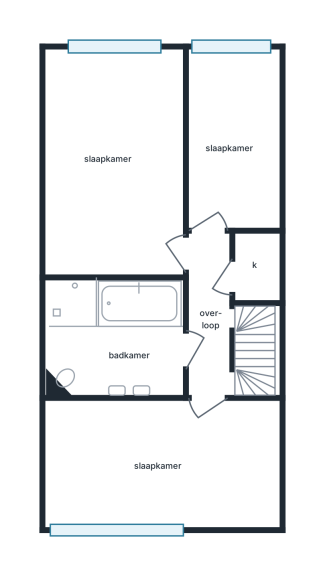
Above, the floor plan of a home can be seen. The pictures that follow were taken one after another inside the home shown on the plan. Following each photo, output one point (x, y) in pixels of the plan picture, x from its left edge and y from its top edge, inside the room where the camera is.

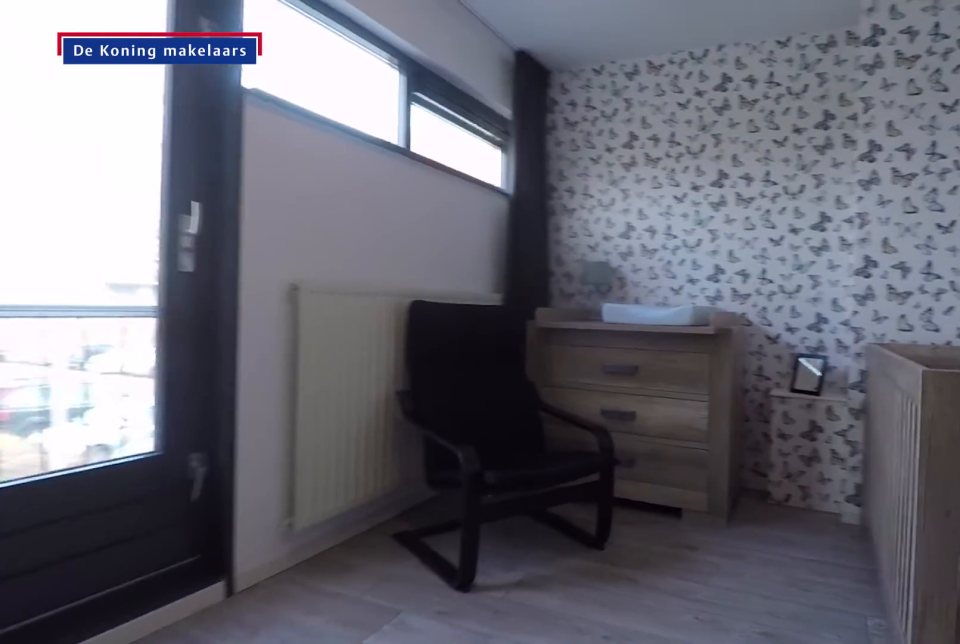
(163, 462)
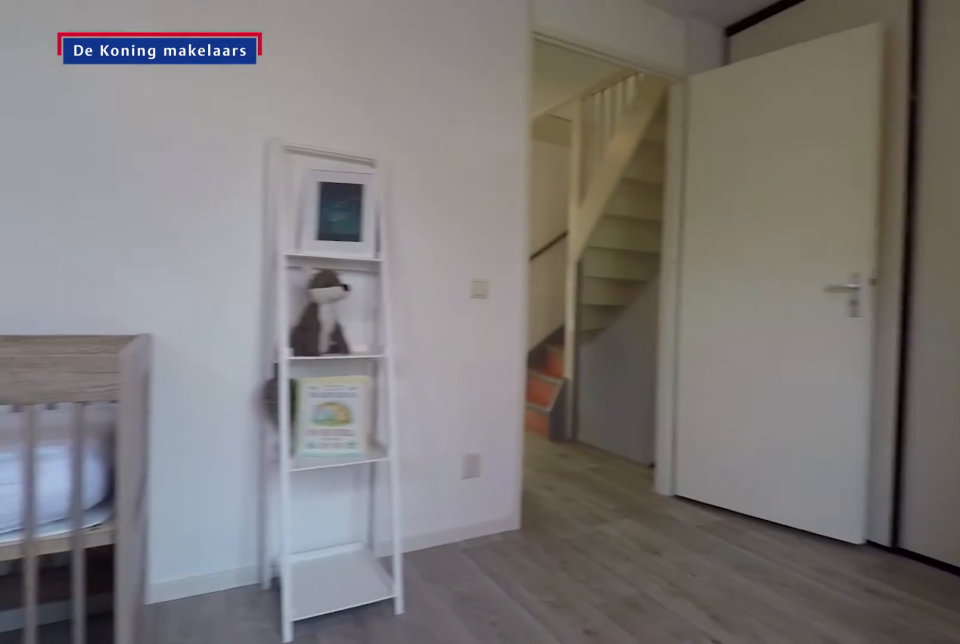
(163, 462)
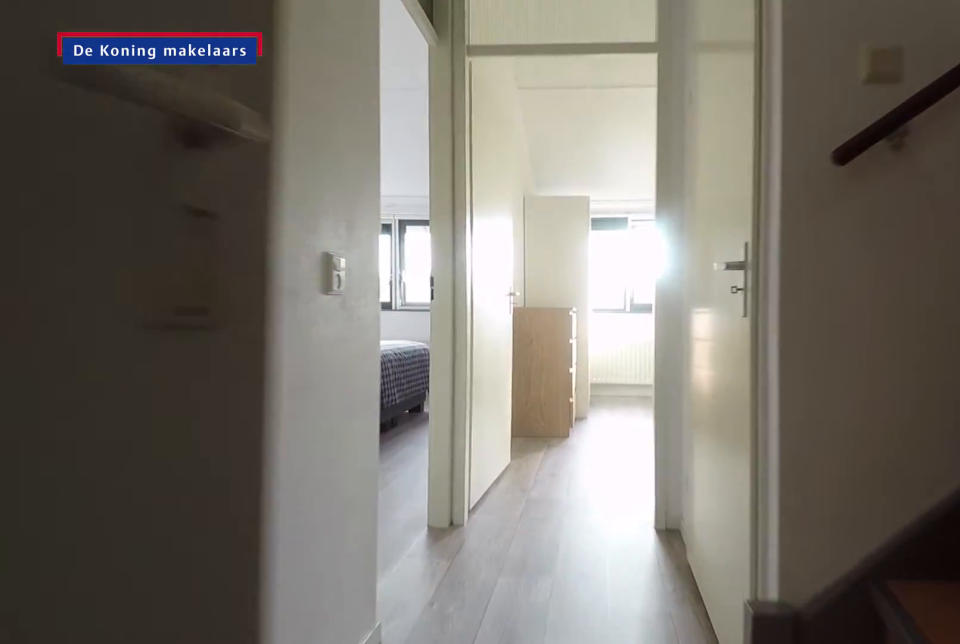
(212, 330)
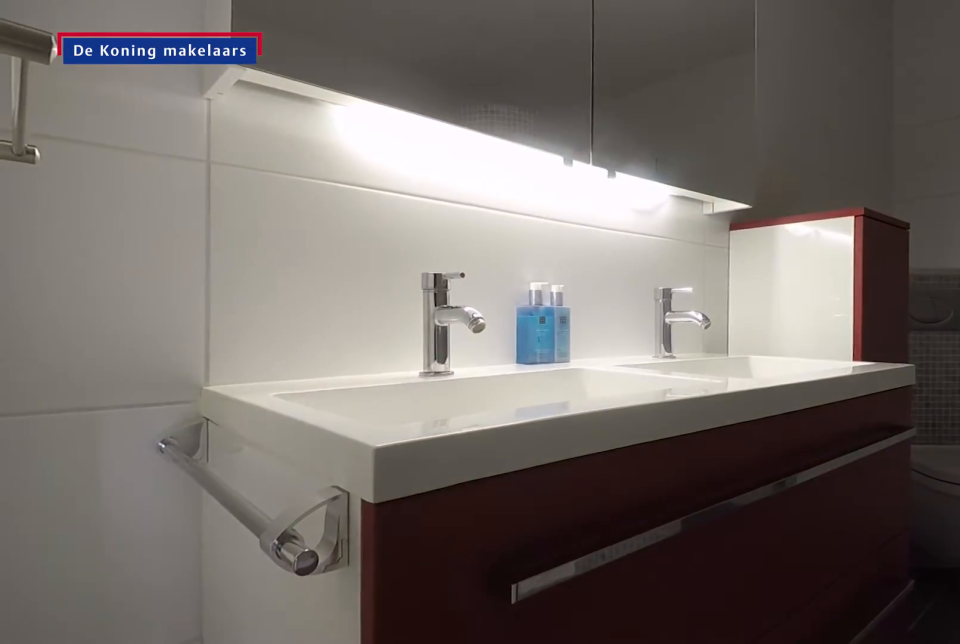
(116, 345)
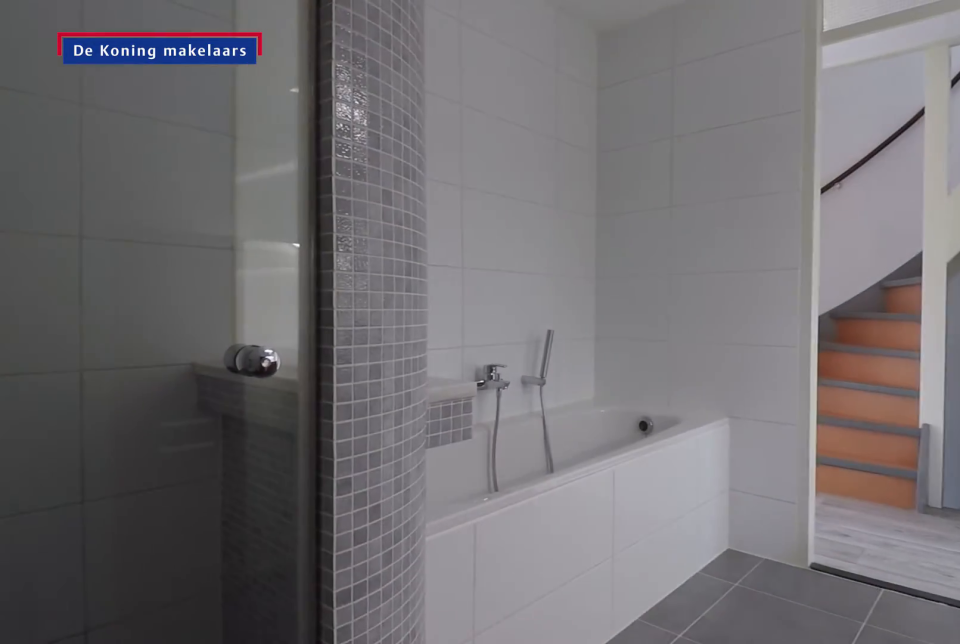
(116, 345)
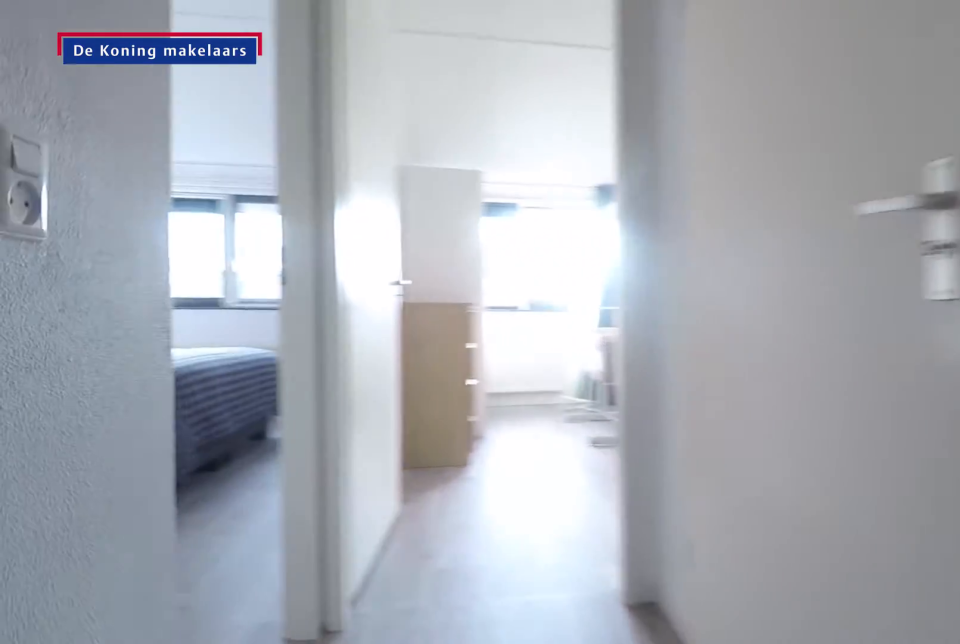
(212, 330)
